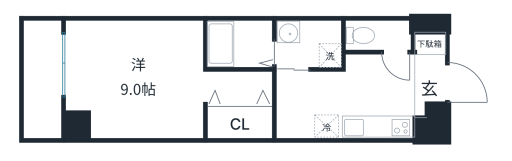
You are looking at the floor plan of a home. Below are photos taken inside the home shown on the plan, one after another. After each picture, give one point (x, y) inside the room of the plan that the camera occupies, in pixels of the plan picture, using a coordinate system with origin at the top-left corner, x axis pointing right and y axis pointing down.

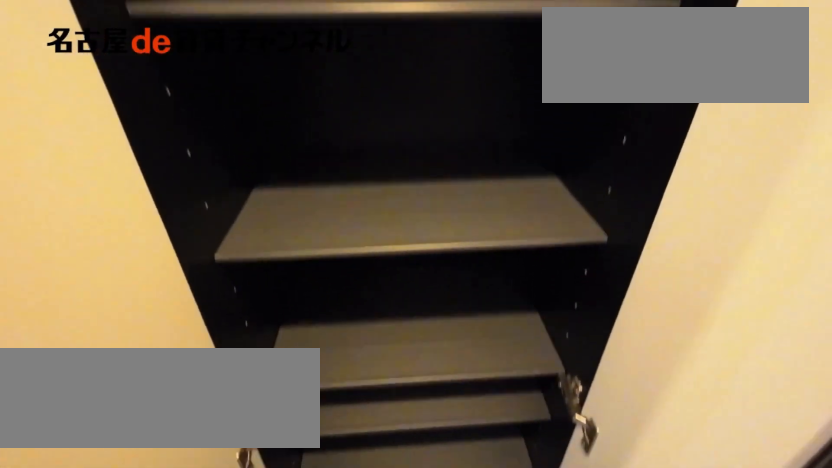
(429, 75)
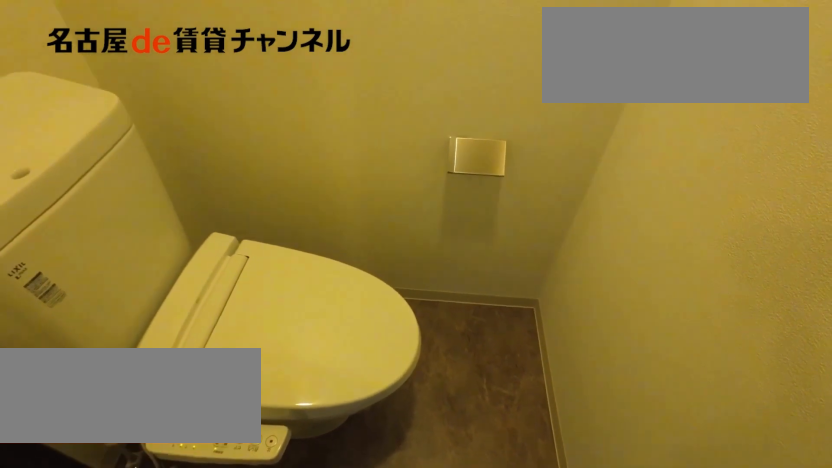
(378, 35)
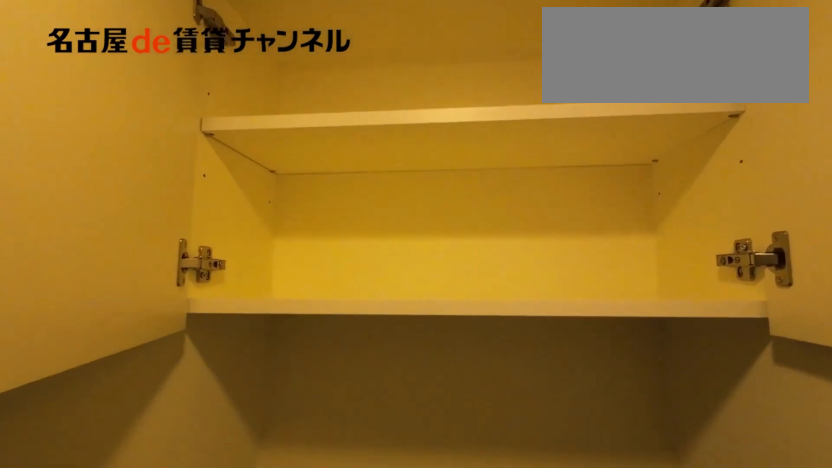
(378, 35)
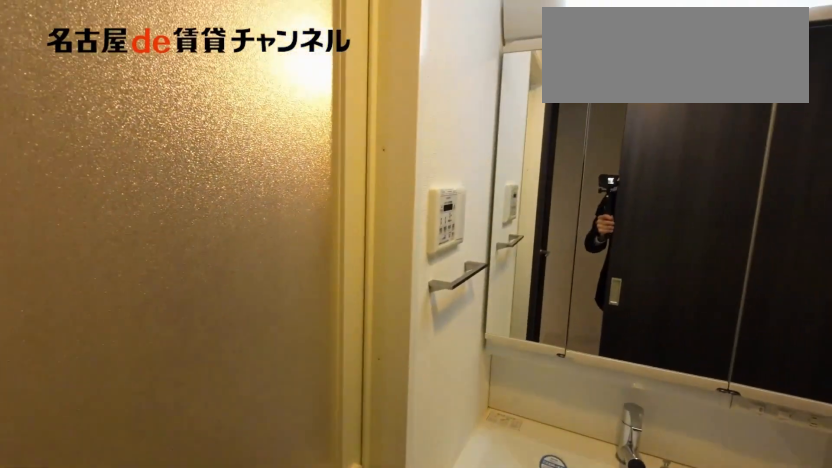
(310, 43)
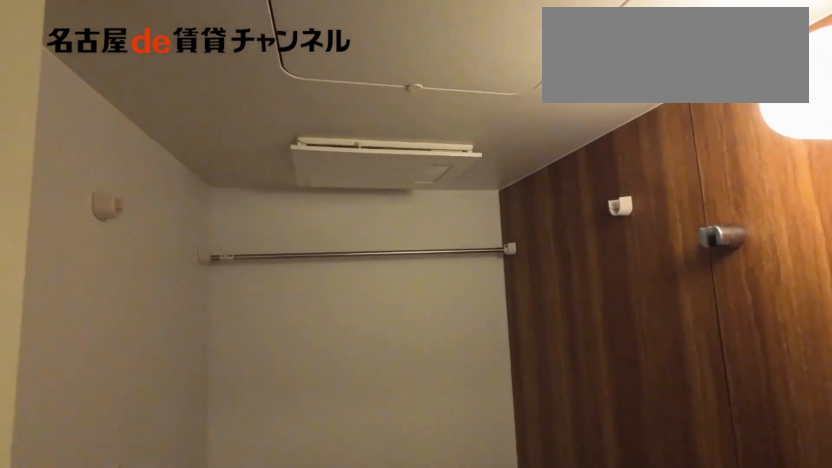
(239, 43)
